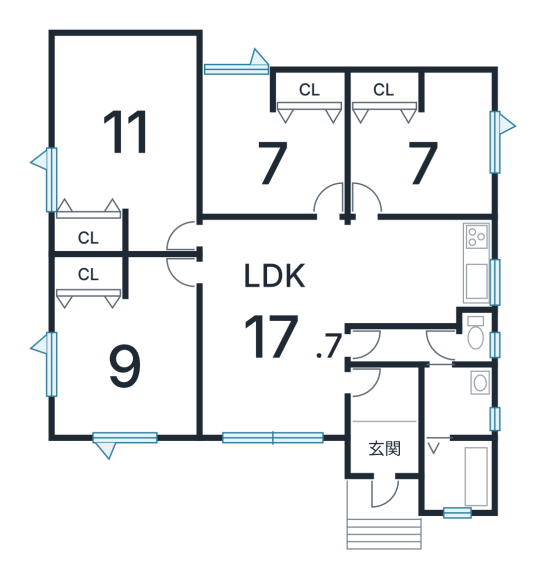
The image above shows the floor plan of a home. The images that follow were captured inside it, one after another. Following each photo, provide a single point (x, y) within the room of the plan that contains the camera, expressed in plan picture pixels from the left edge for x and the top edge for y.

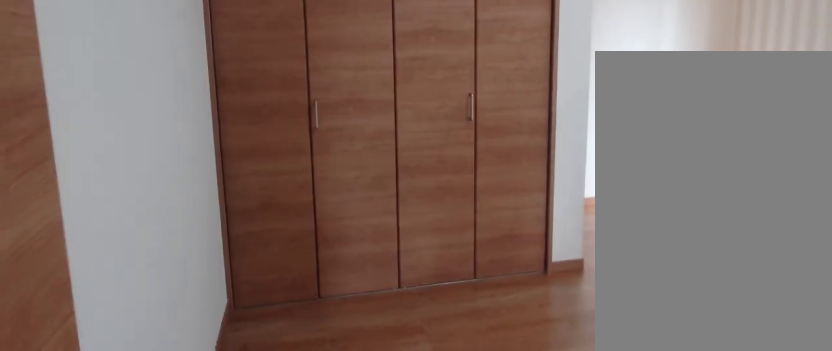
(424, 176)
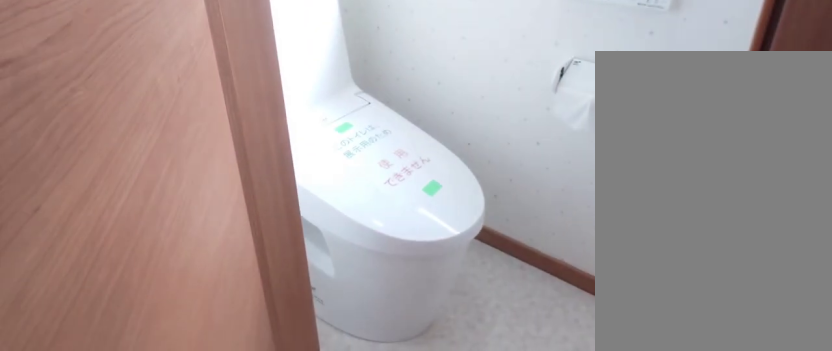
(474, 337)
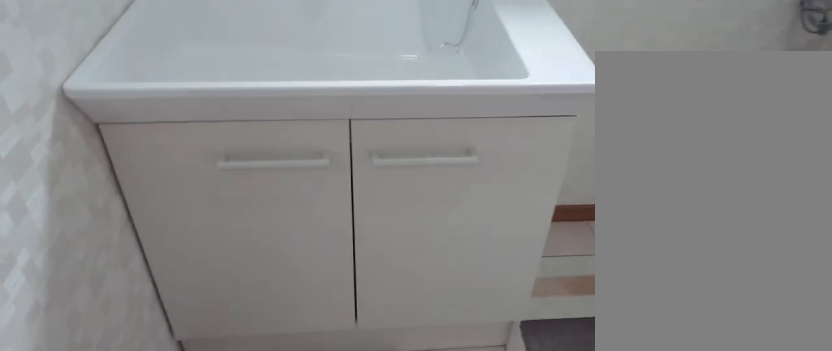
(453, 407)
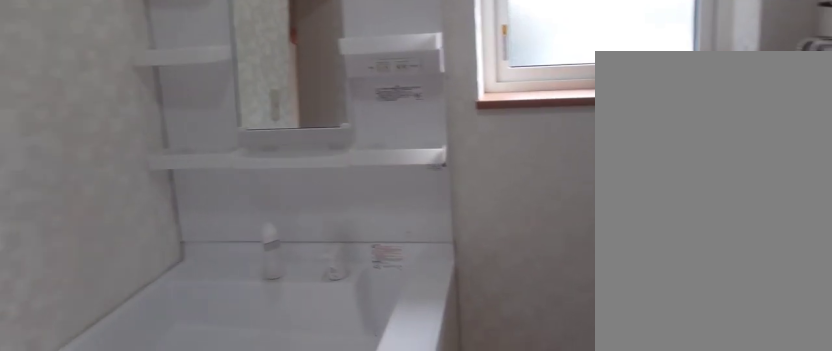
(453, 407)
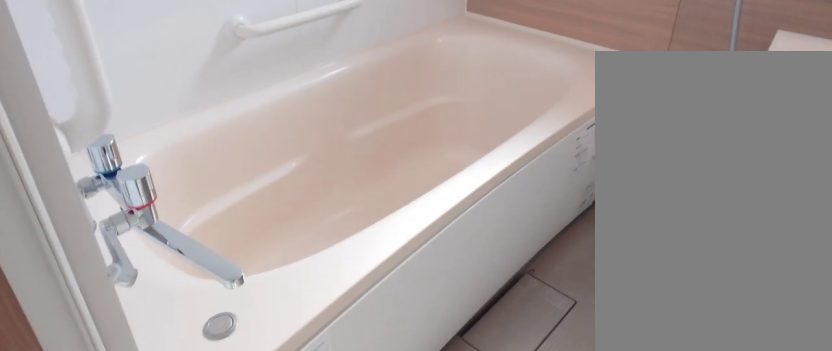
(456, 483)
